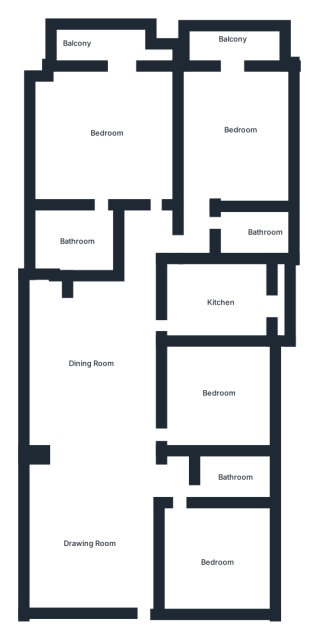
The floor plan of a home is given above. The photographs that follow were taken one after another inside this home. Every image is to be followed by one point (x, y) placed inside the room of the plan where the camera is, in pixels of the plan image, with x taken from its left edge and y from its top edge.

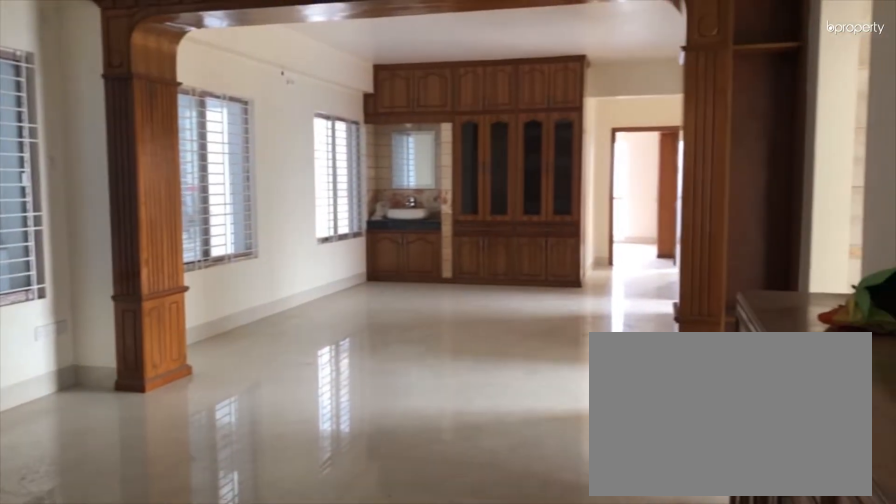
(93, 529)
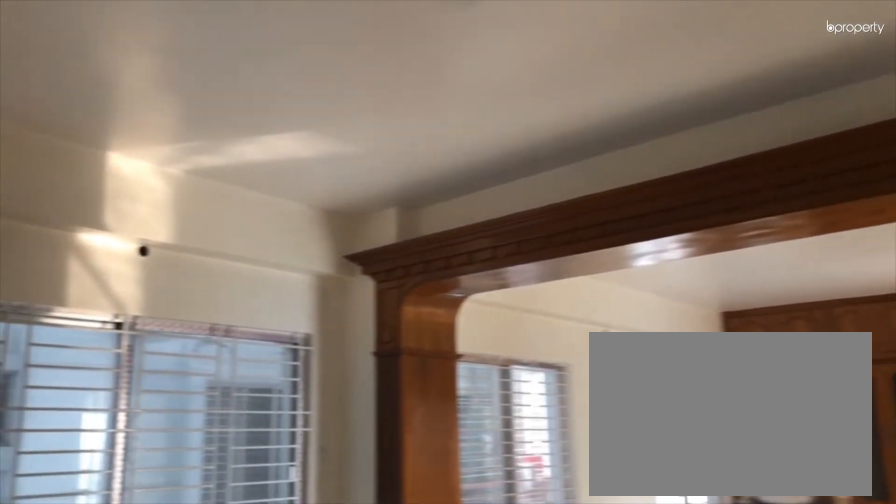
(93, 529)
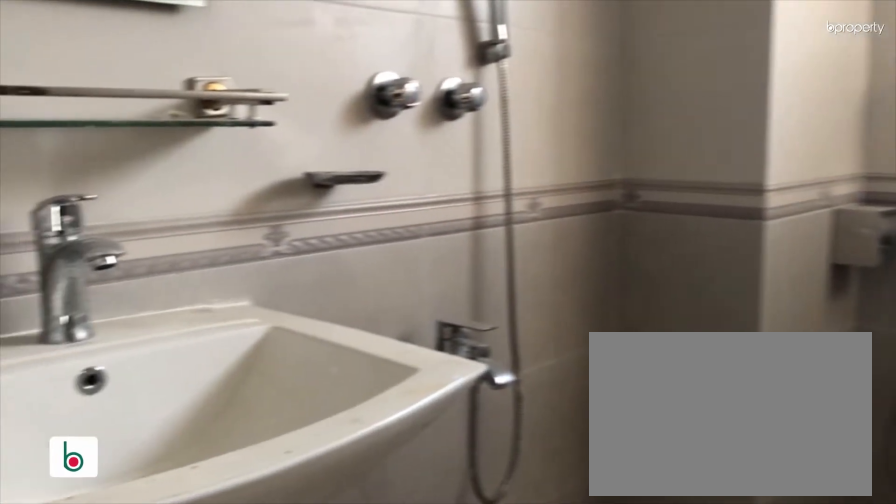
(231, 474)
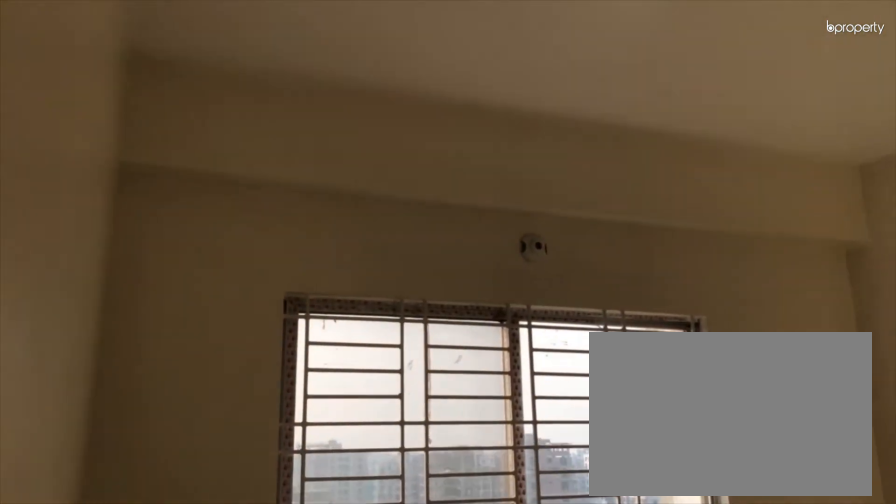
(219, 559)
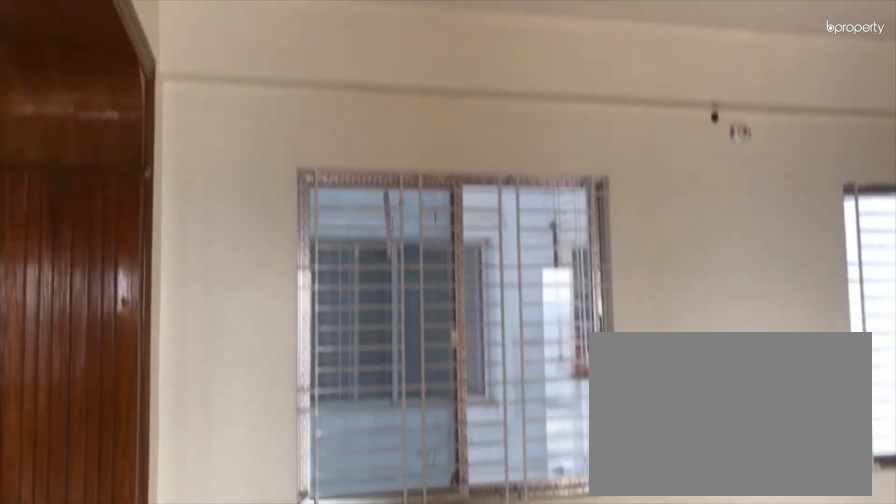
(94, 363)
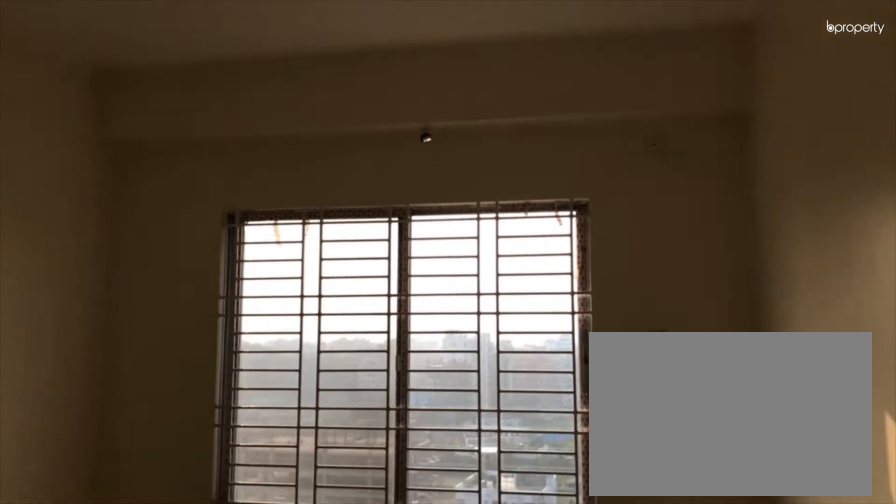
(217, 392)
